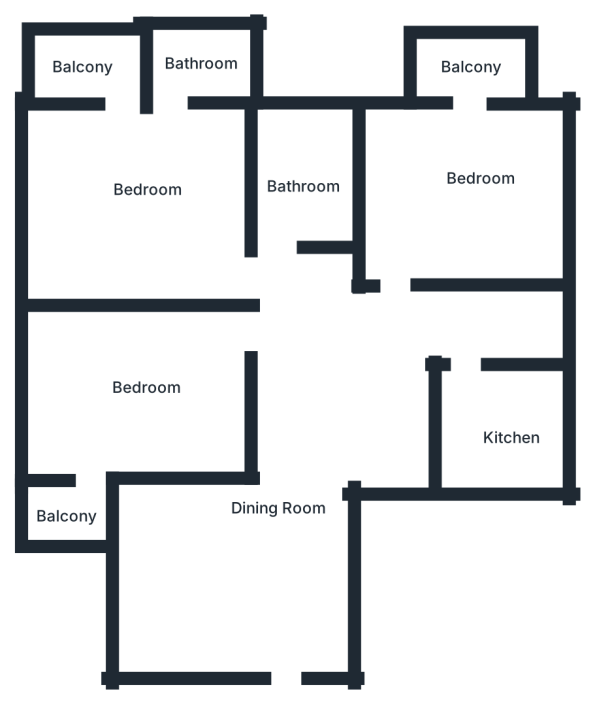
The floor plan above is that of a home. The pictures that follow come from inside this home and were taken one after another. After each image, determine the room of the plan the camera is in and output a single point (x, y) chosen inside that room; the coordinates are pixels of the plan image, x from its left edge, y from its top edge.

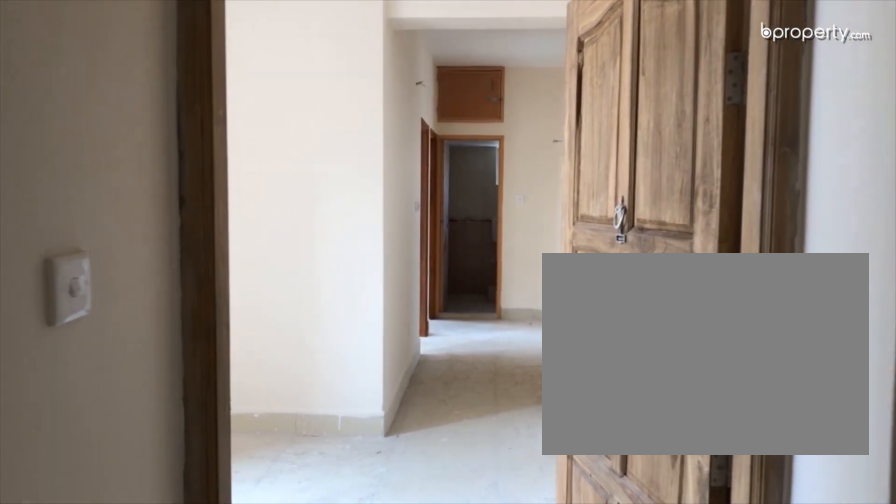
(283, 580)
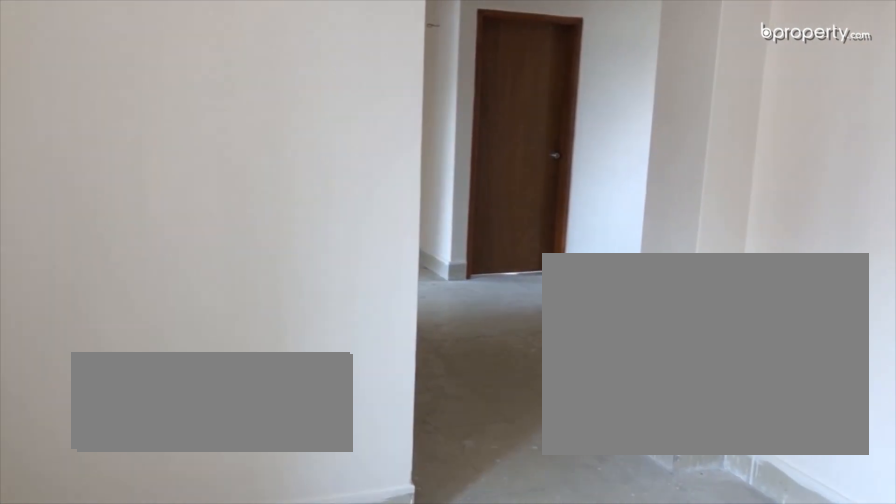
(283, 580)
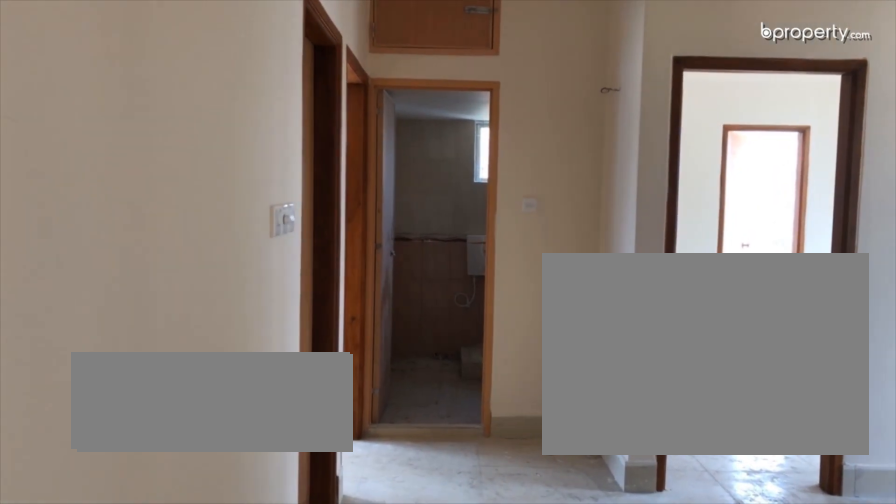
(319, 439)
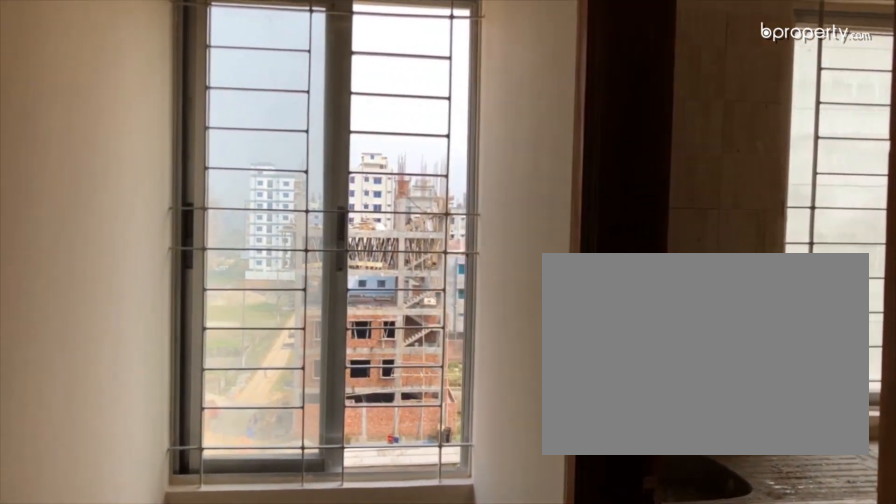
(499, 425)
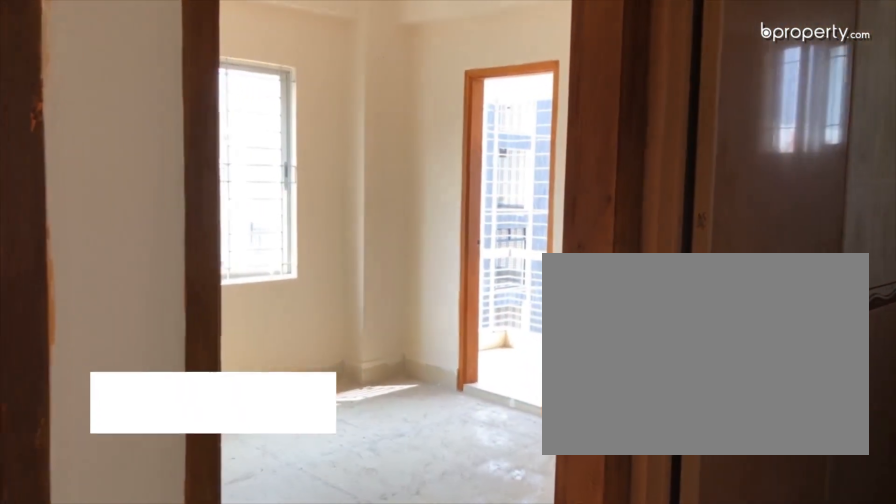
(273, 277)
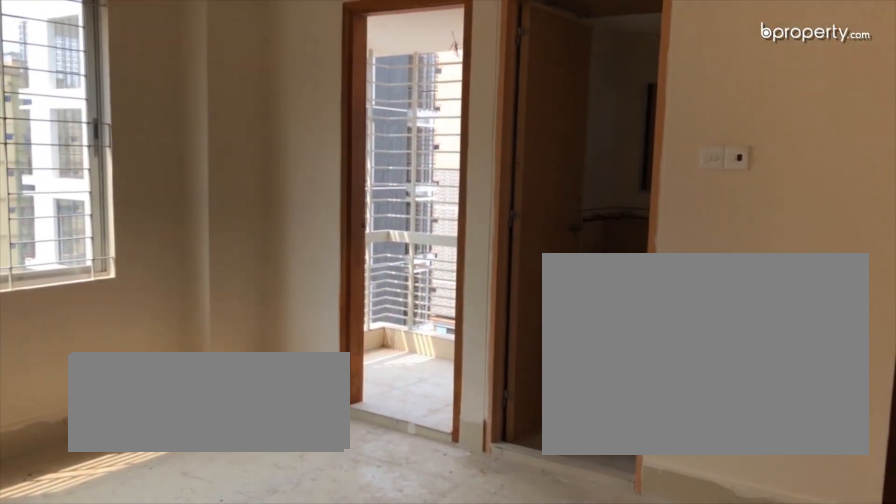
(164, 183)
